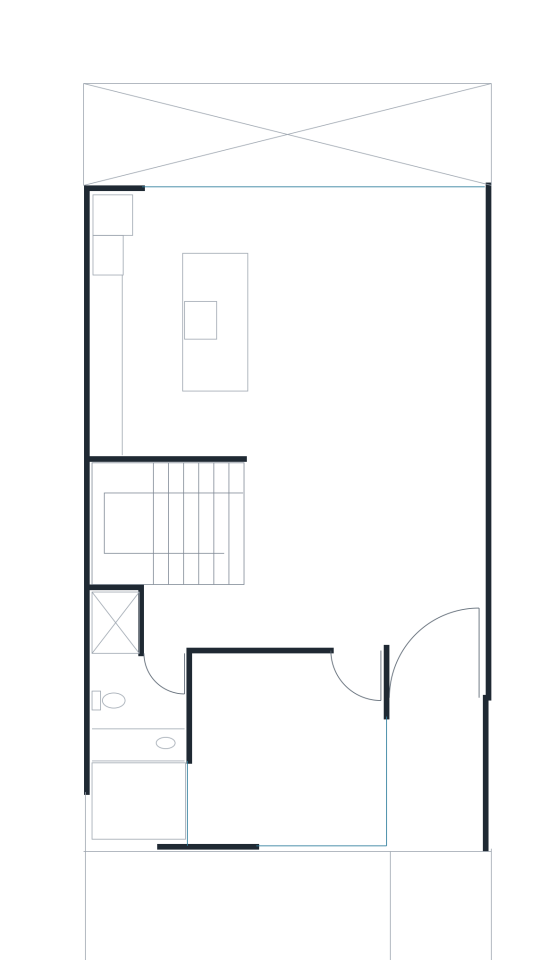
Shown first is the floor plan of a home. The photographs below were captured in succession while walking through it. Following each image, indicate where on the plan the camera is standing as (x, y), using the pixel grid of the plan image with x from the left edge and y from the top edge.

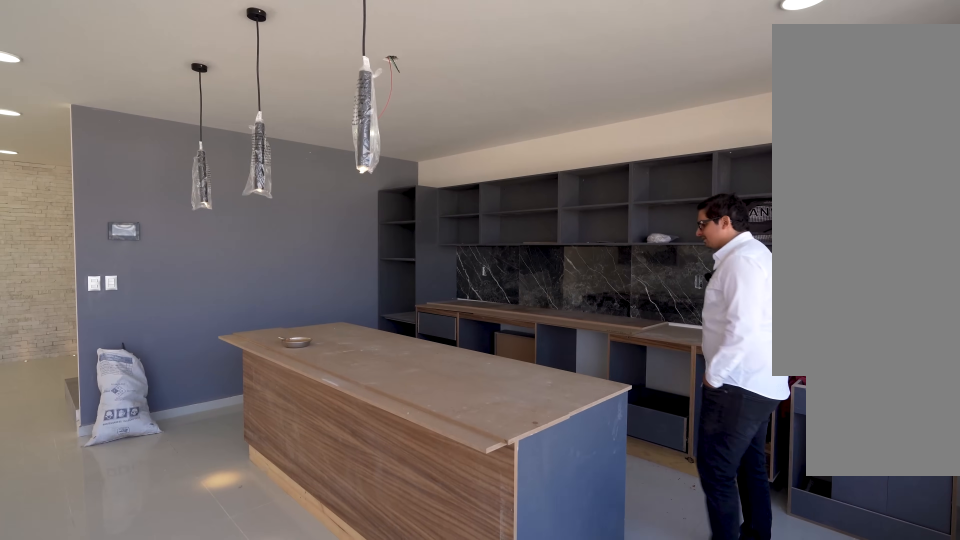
(256, 224)
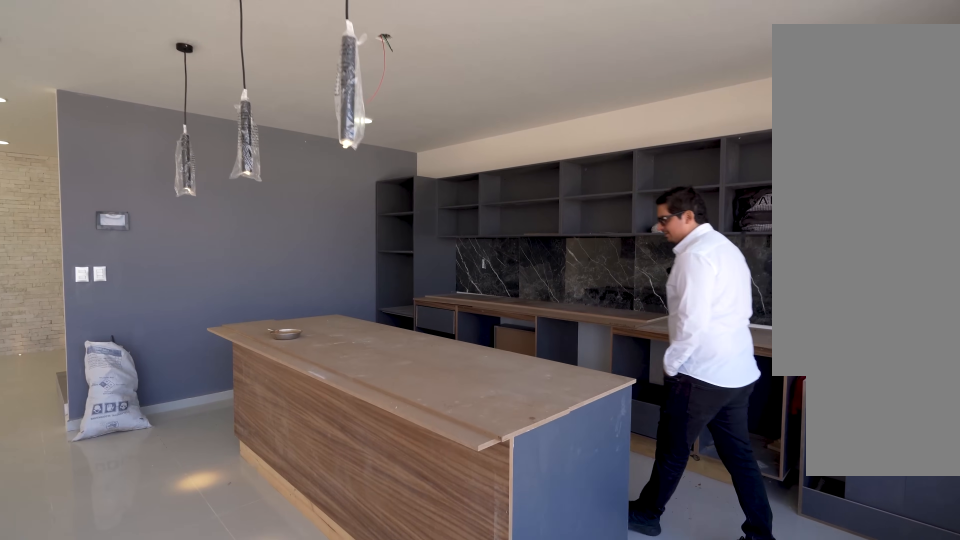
(267, 224)
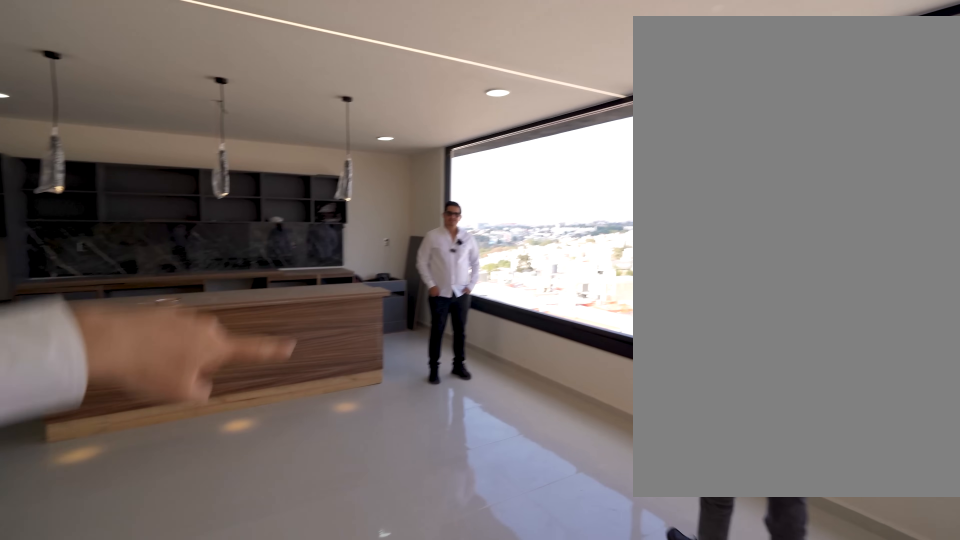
(438, 252)
